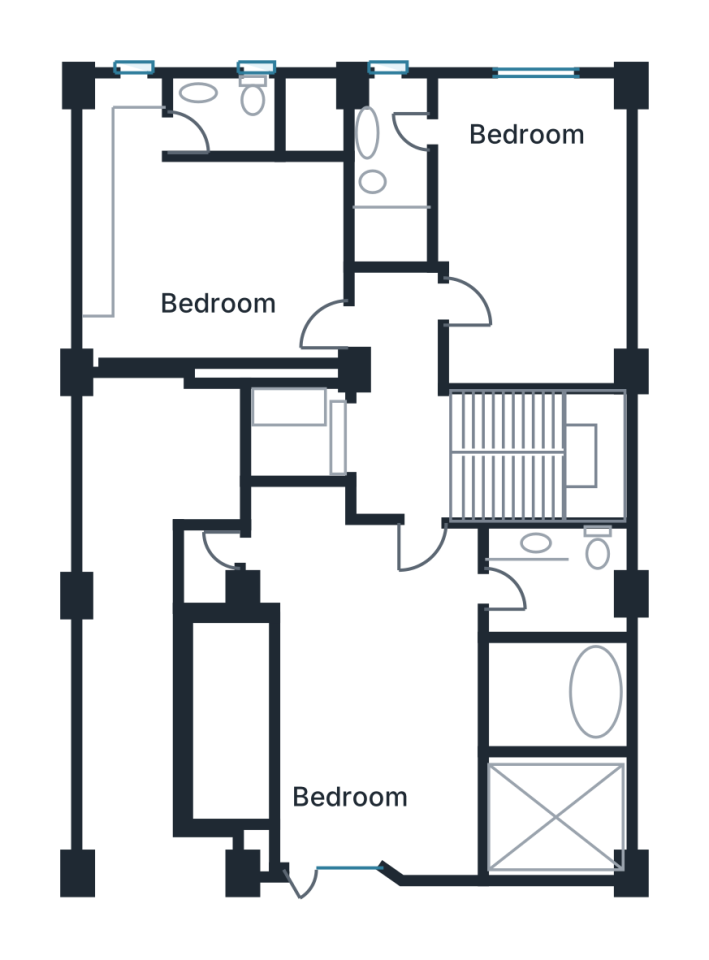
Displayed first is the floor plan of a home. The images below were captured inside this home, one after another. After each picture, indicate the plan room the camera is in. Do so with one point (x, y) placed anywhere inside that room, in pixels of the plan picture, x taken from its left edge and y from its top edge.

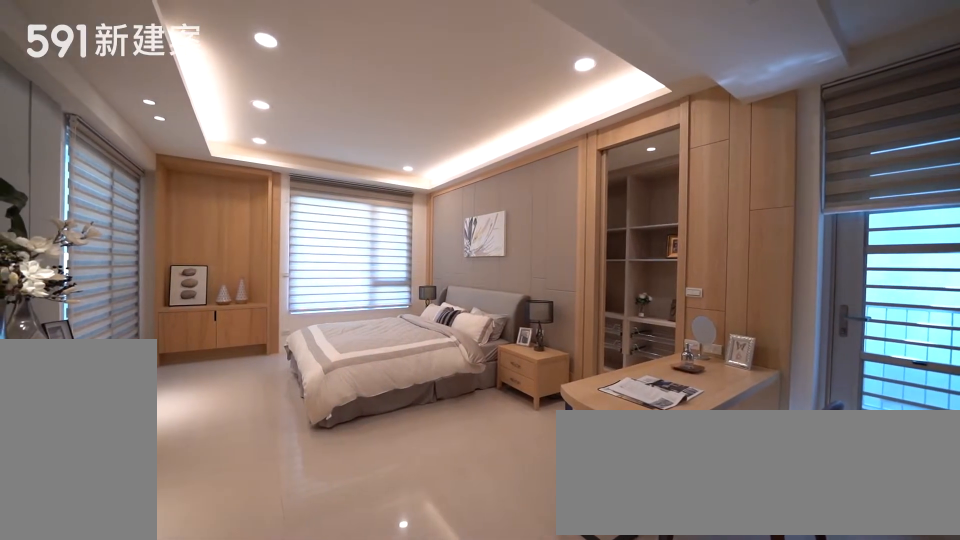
(341, 710)
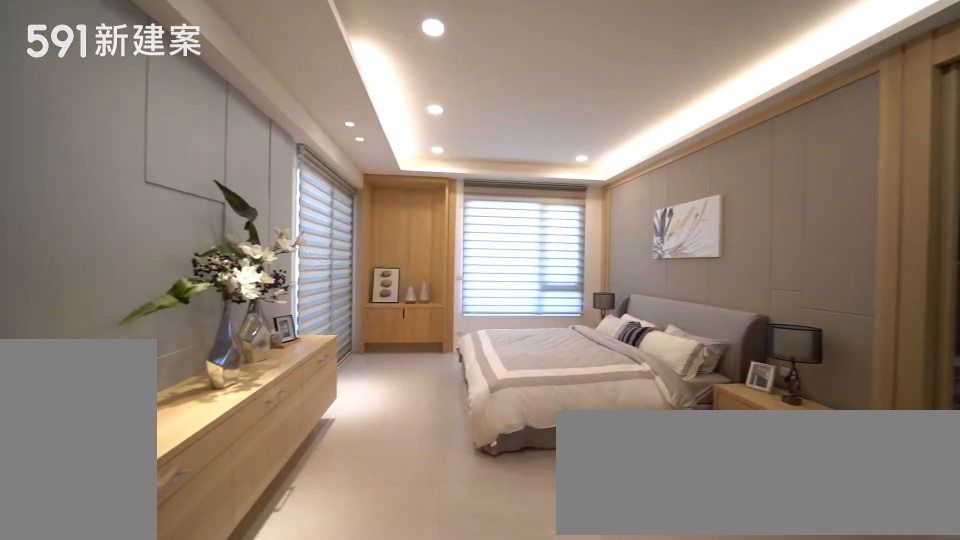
(341, 710)
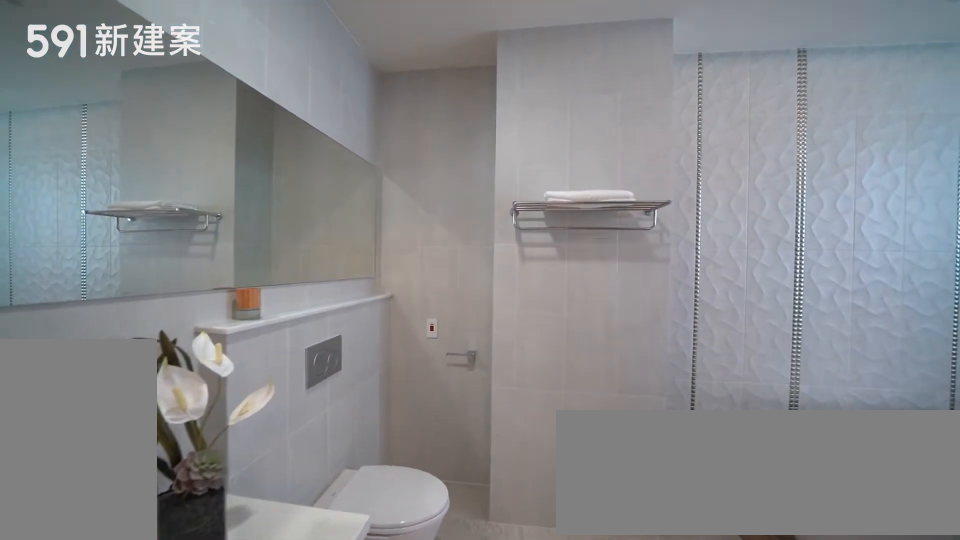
(560, 644)
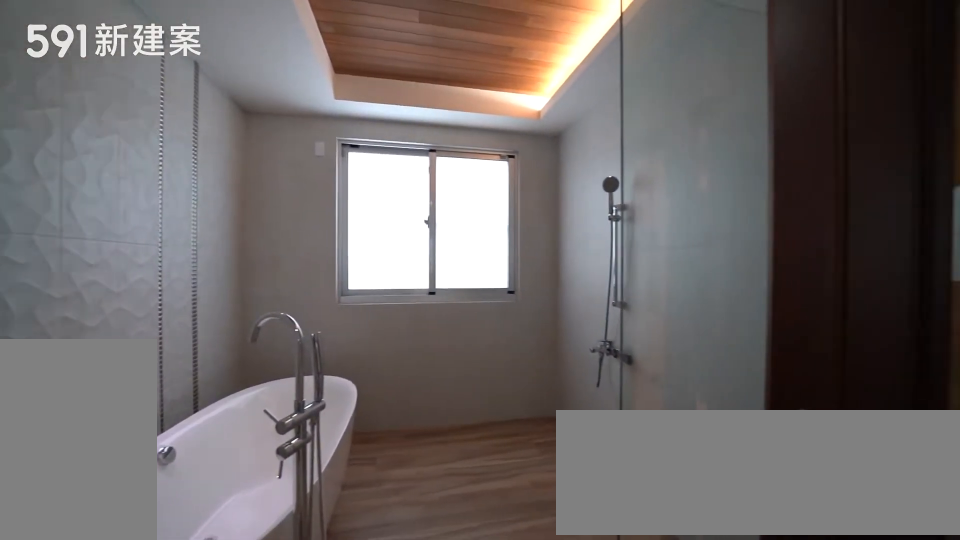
(560, 644)
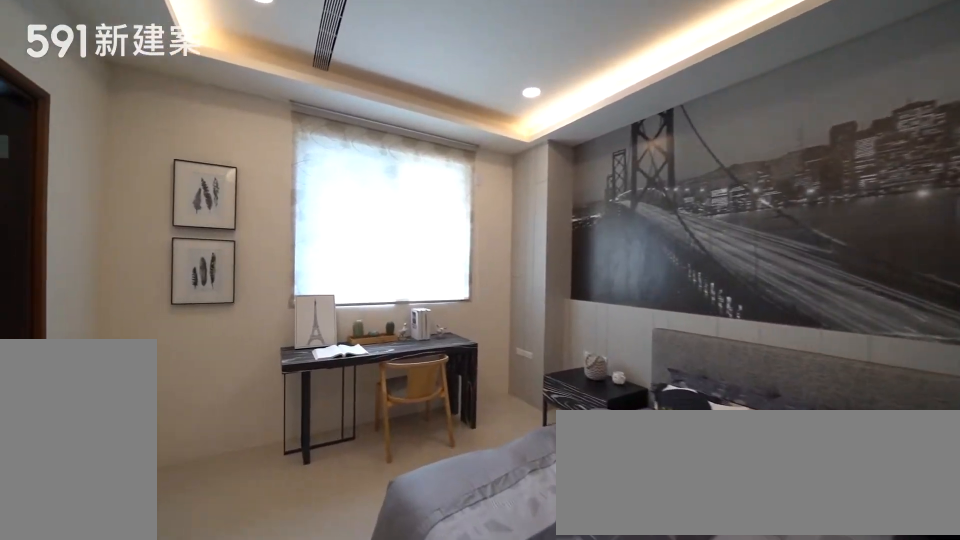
(536, 227)
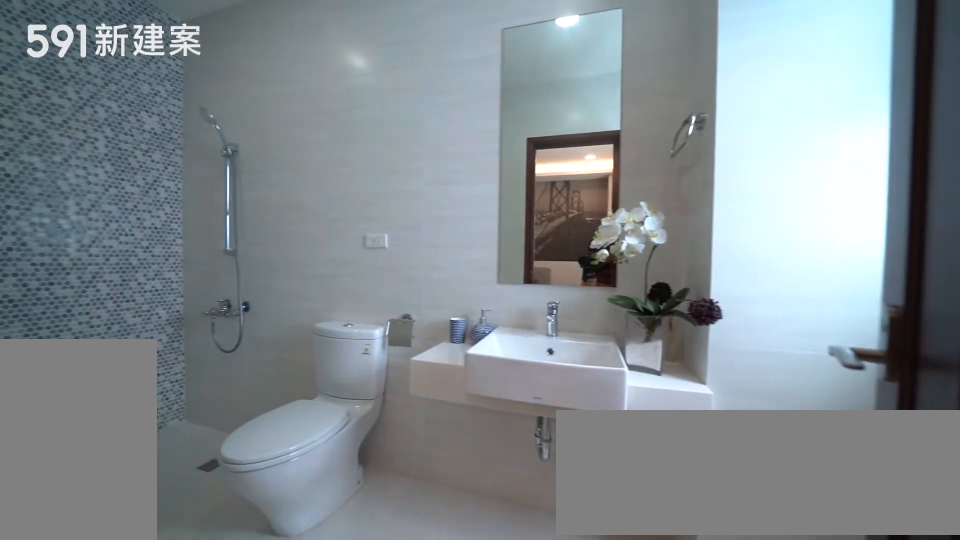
(399, 182)
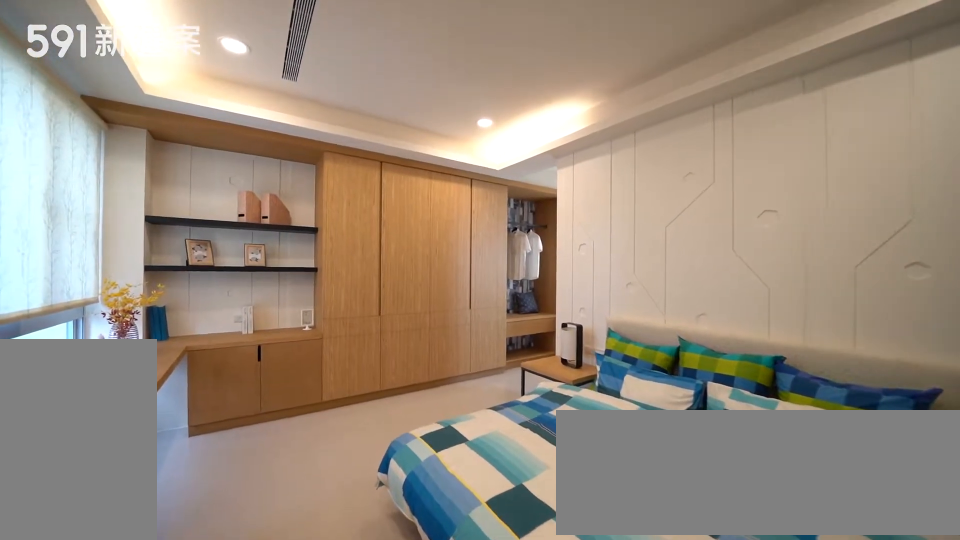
(191, 246)
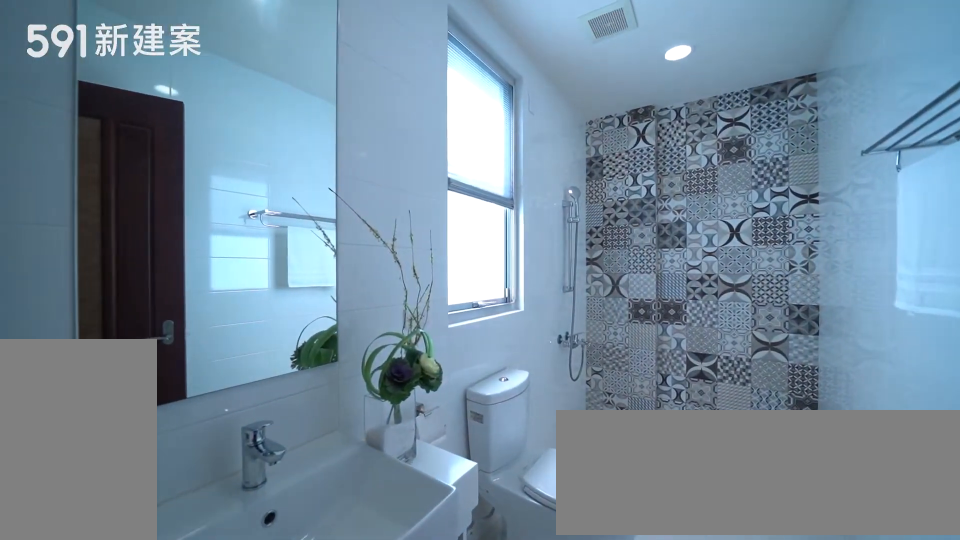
(274, 118)
